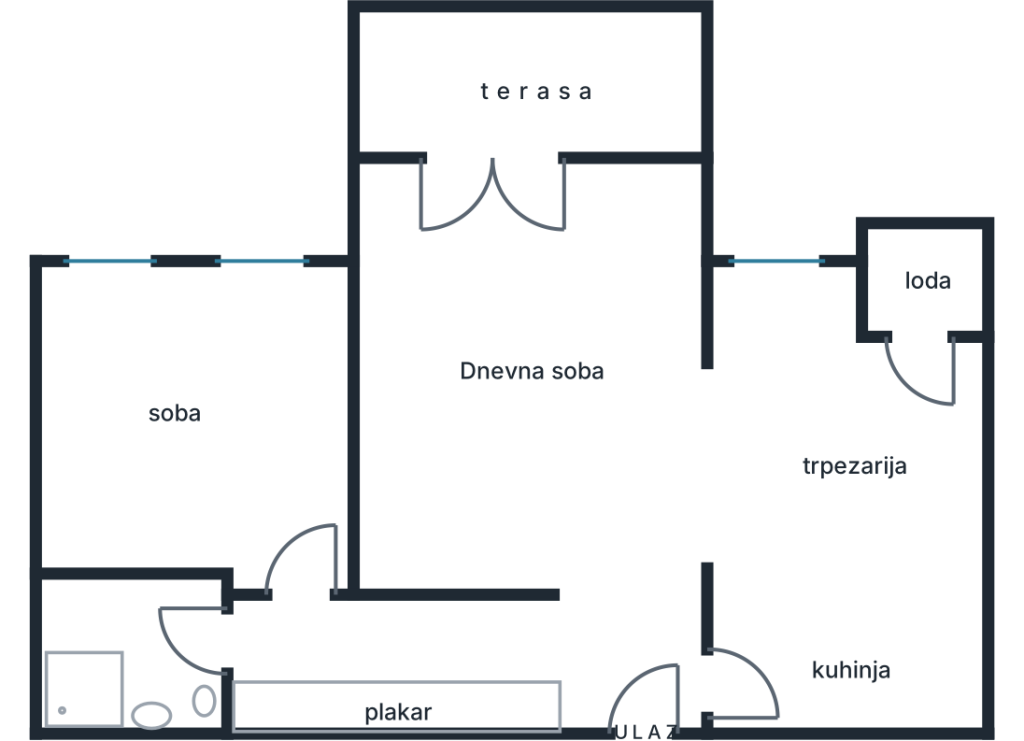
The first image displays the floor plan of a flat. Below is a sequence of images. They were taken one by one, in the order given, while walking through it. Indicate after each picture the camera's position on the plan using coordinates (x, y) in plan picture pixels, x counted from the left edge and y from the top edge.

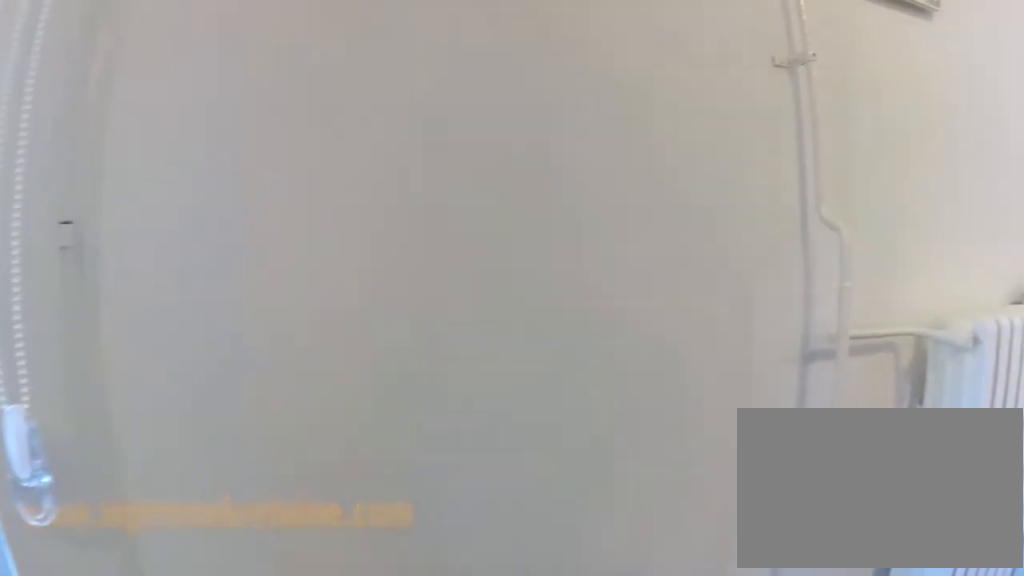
(914, 367)
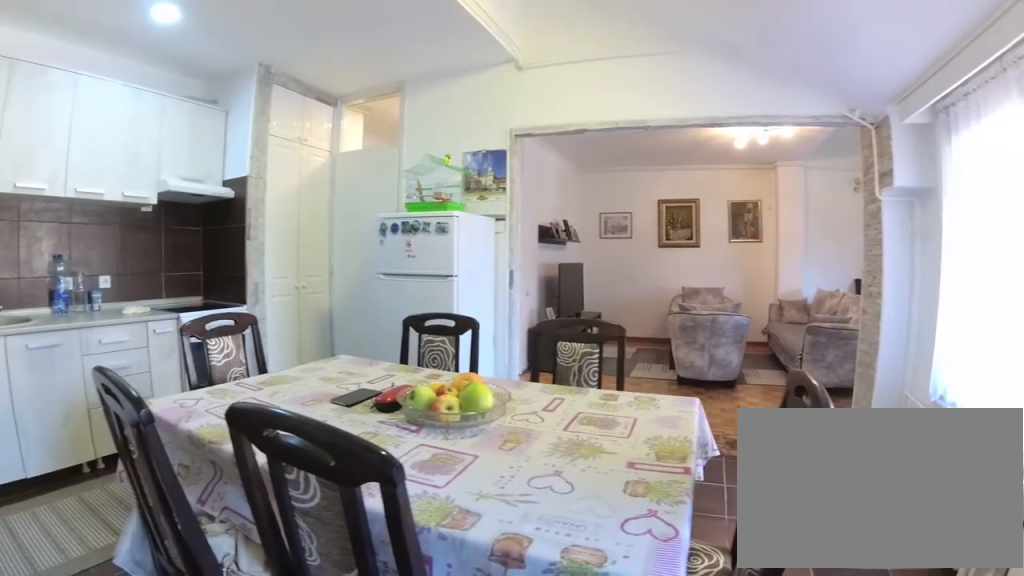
(937, 394)
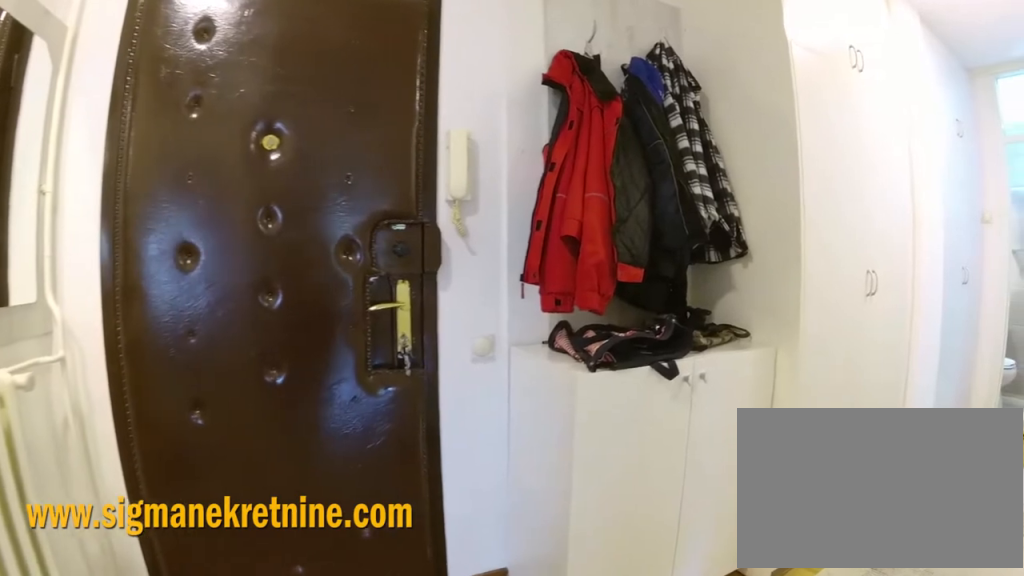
(624, 612)
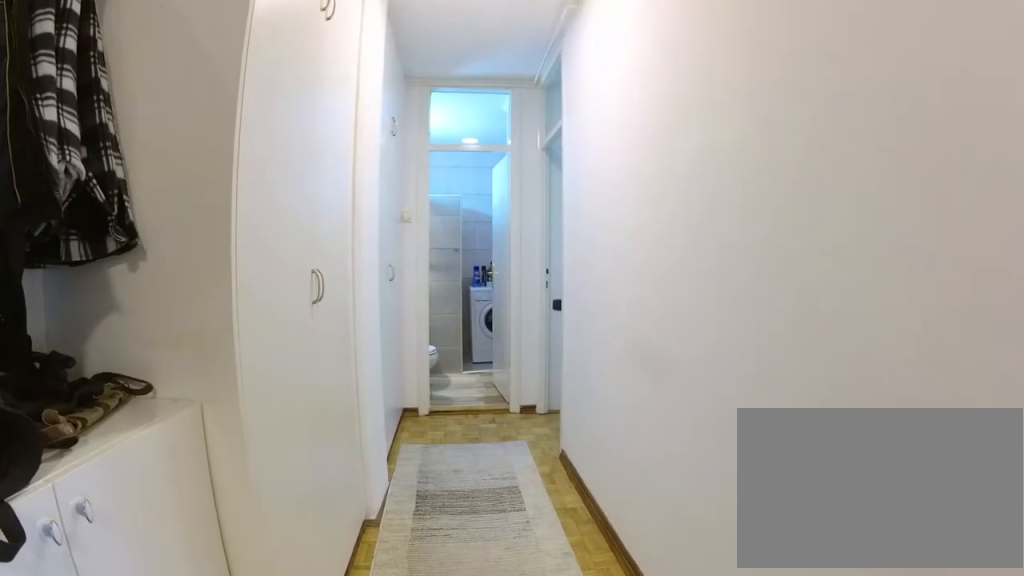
(563, 643)
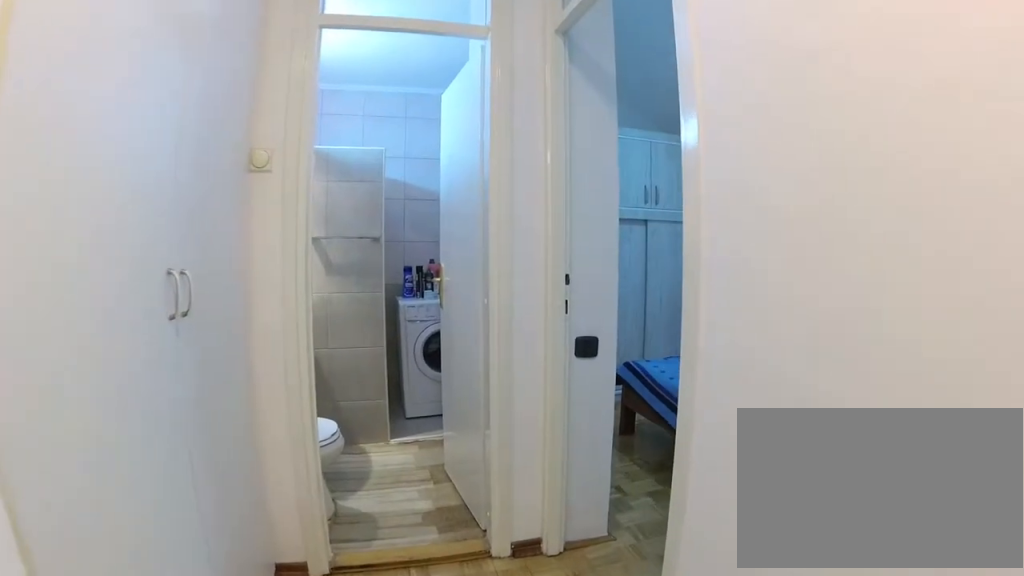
(436, 643)
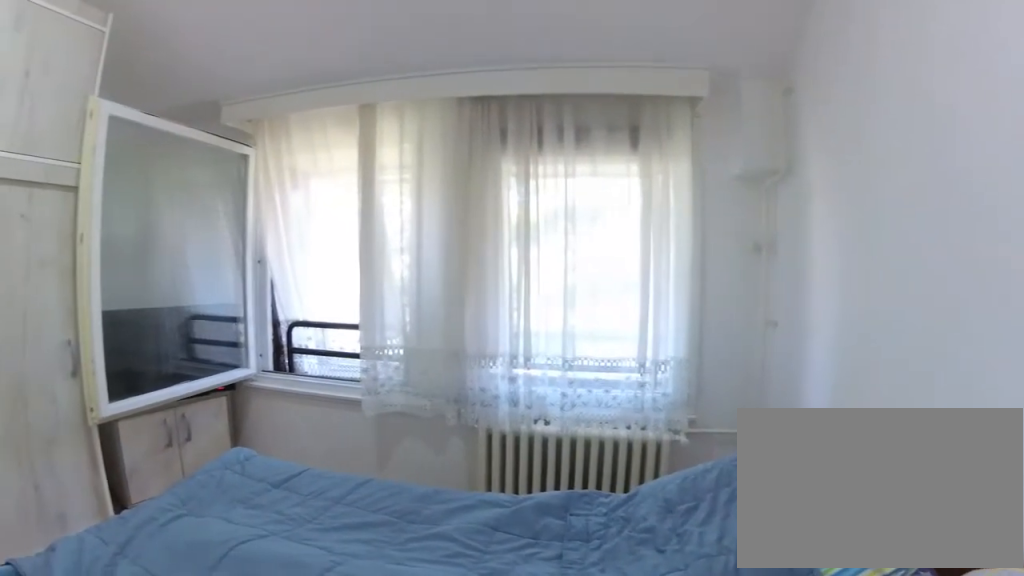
(309, 597)
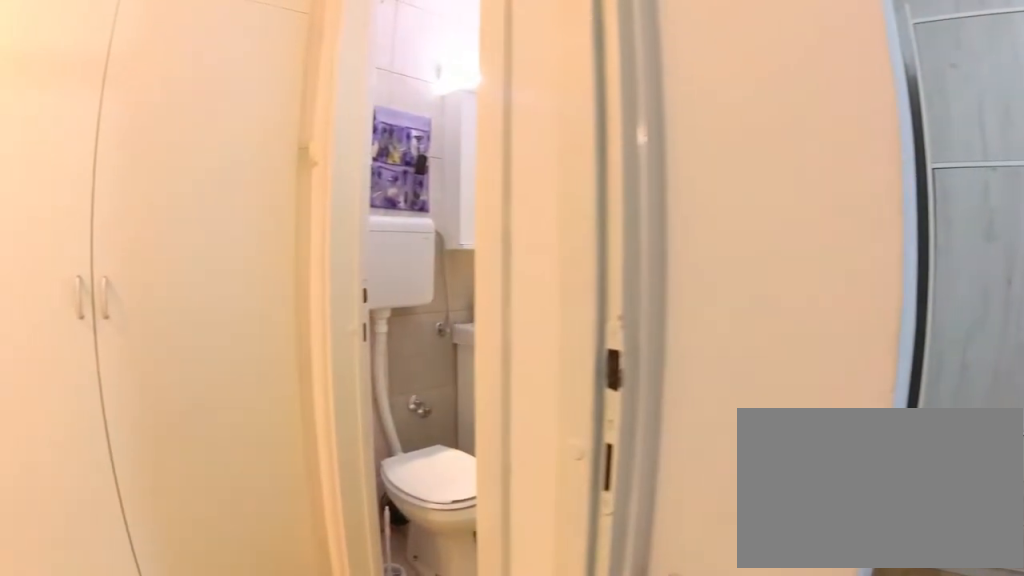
(299, 522)
